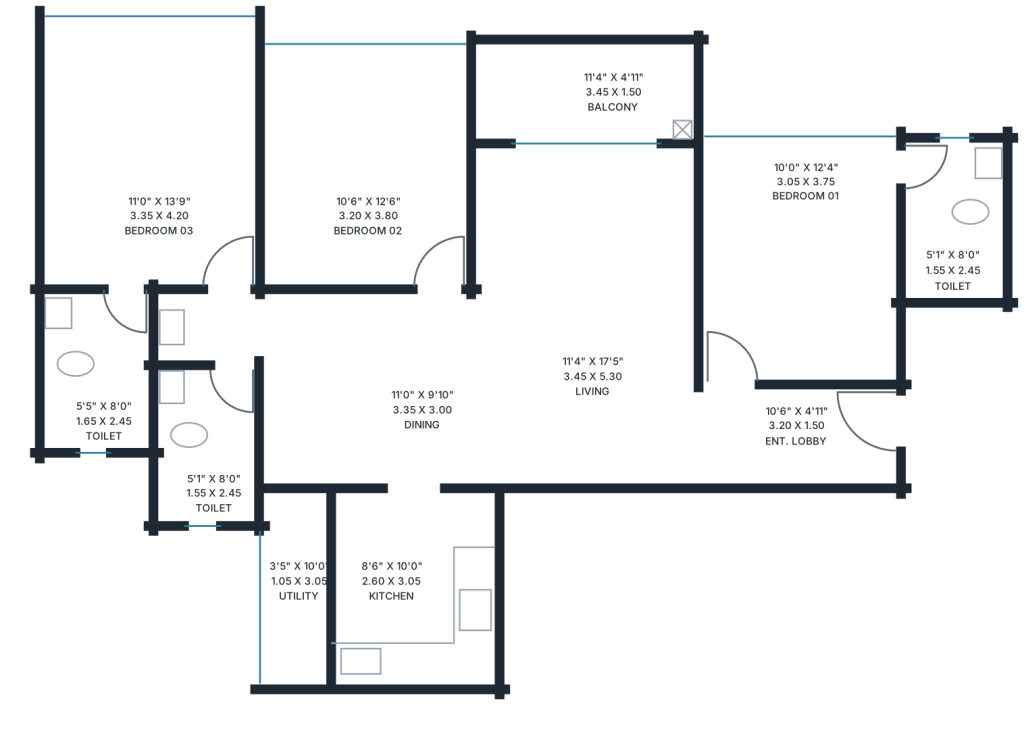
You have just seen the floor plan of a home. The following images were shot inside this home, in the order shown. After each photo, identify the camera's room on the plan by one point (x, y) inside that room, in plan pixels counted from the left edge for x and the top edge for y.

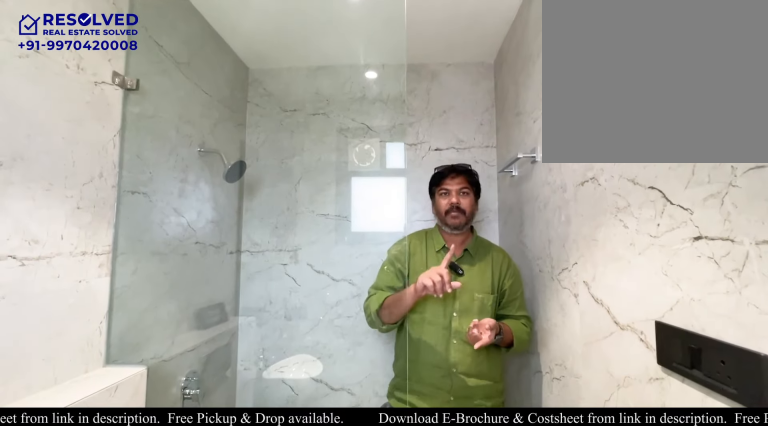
(953, 222)
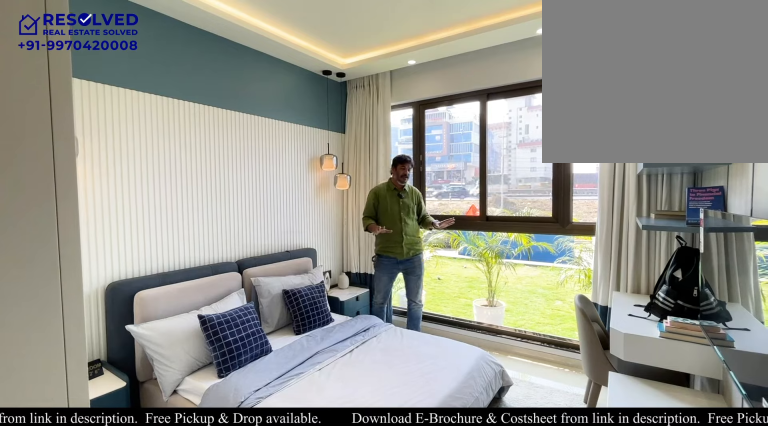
(365, 165)
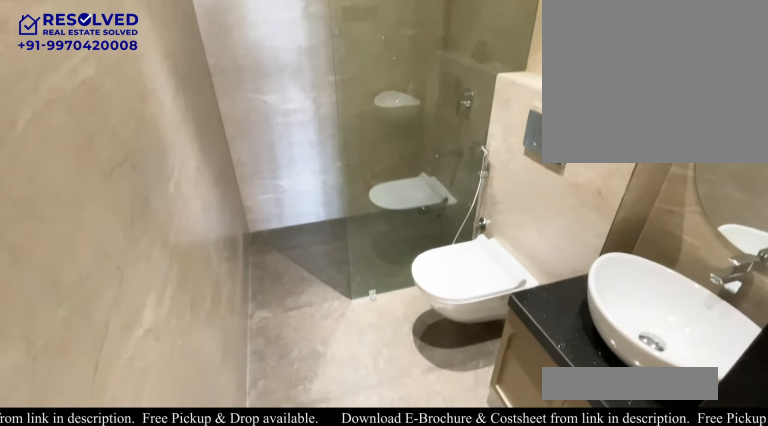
(207, 443)
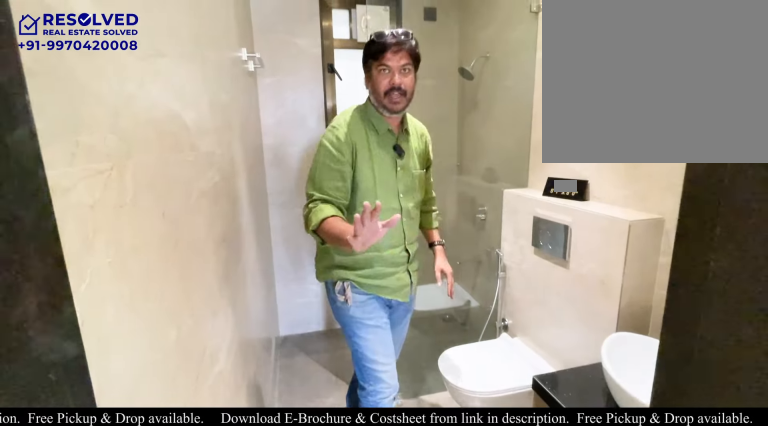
(205, 443)
